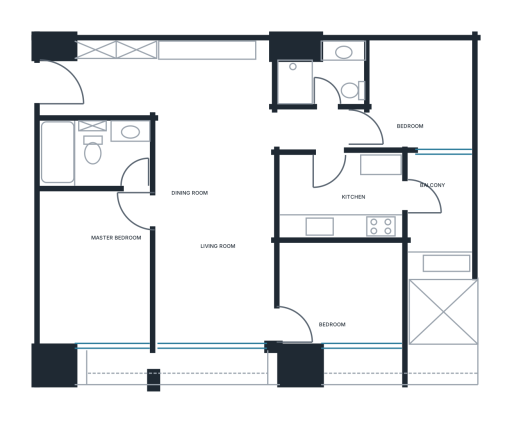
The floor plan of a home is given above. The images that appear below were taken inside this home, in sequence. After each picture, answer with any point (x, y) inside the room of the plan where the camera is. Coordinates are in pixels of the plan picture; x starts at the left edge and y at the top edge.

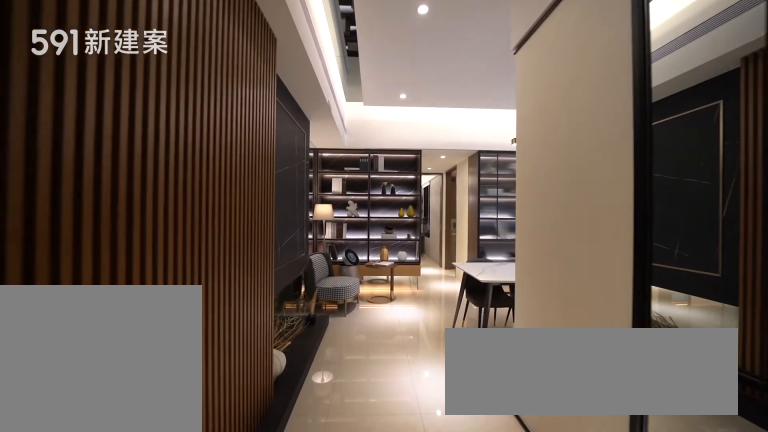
(98, 77)
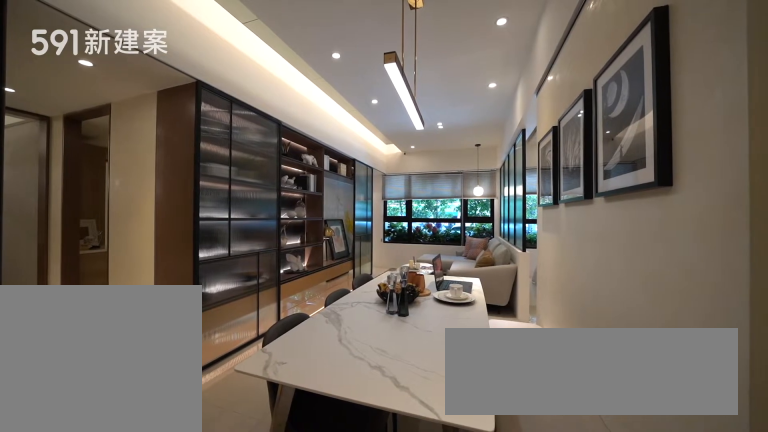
(214, 232)
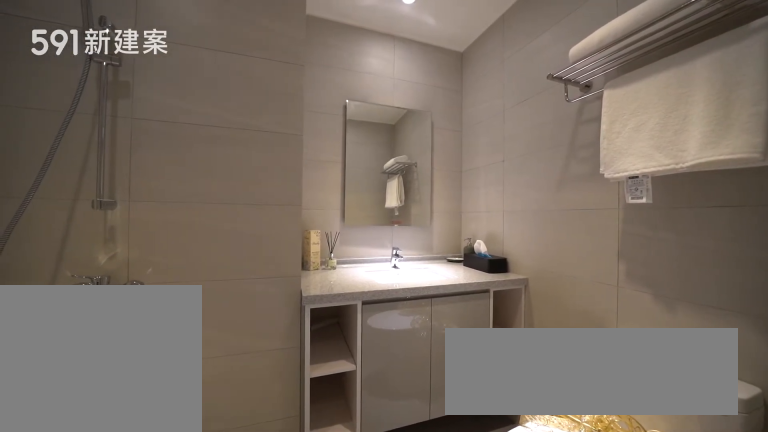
(323, 71)
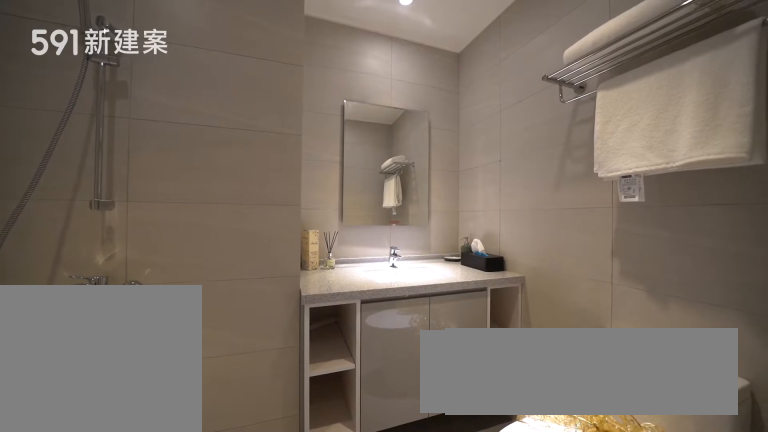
(323, 71)
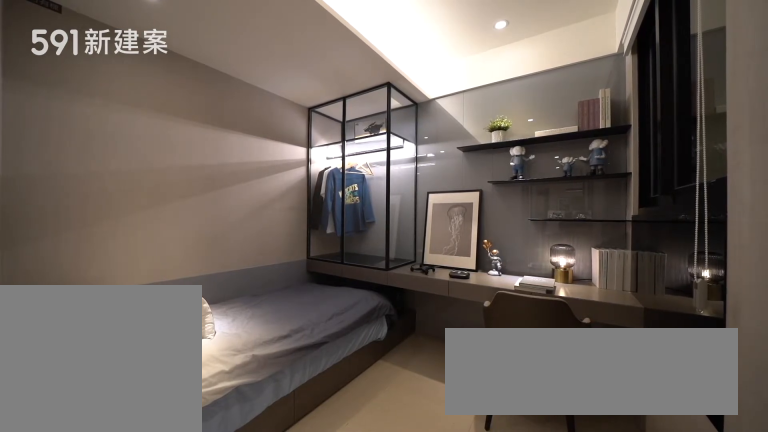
(417, 96)
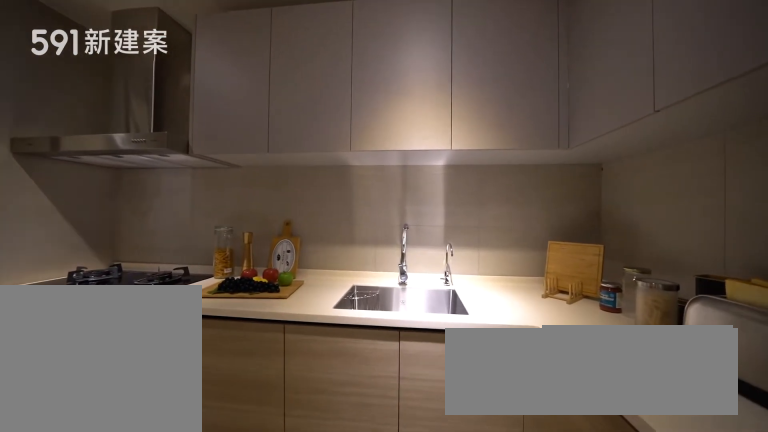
(342, 194)
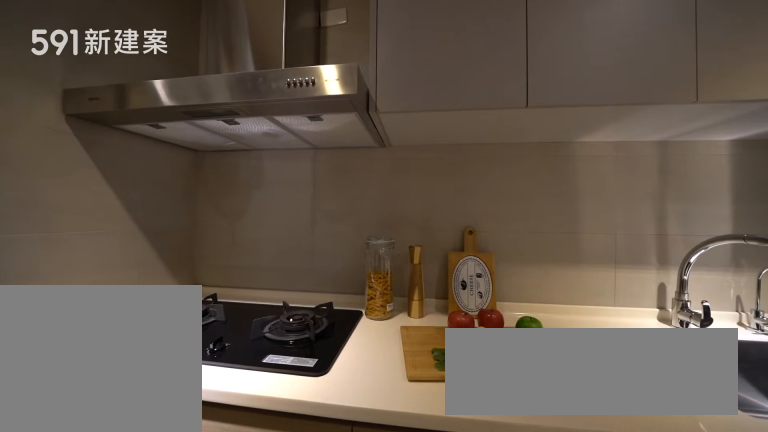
(342, 194)
